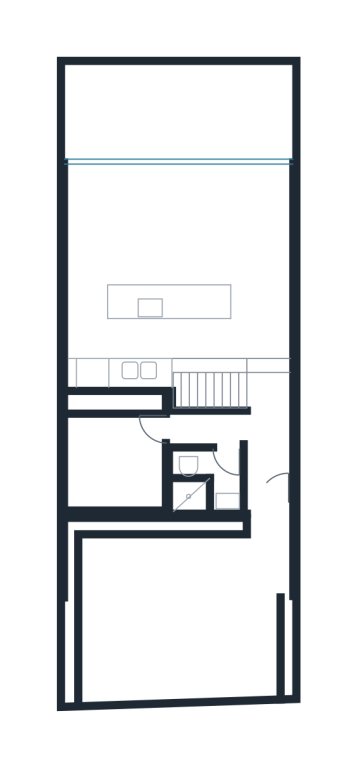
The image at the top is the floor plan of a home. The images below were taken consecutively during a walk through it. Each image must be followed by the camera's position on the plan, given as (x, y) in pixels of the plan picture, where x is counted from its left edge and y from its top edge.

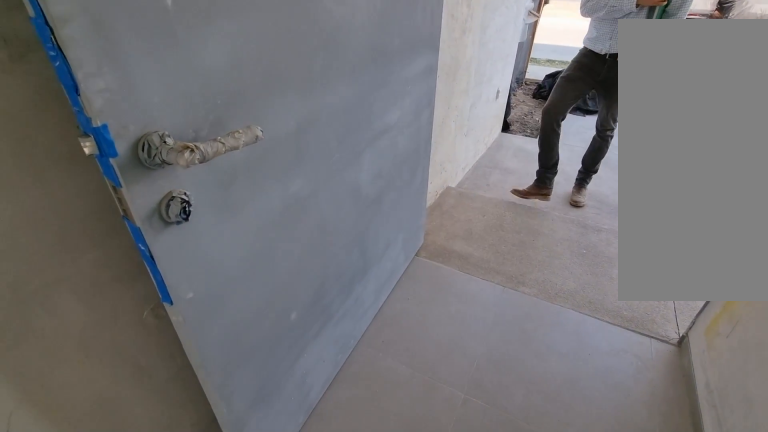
(276, 481)
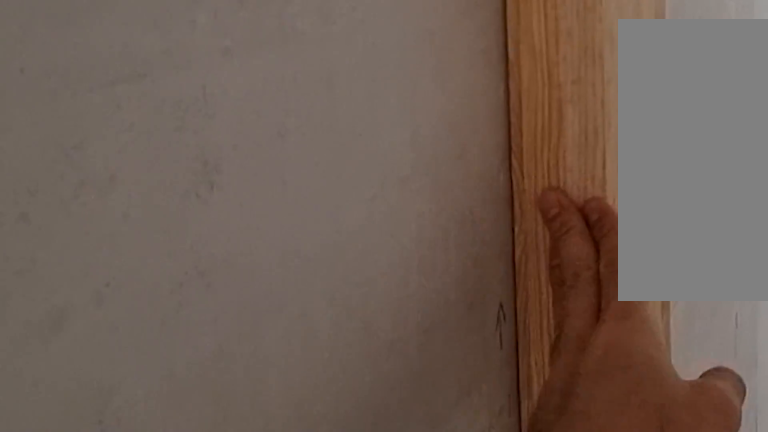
(178, 426)
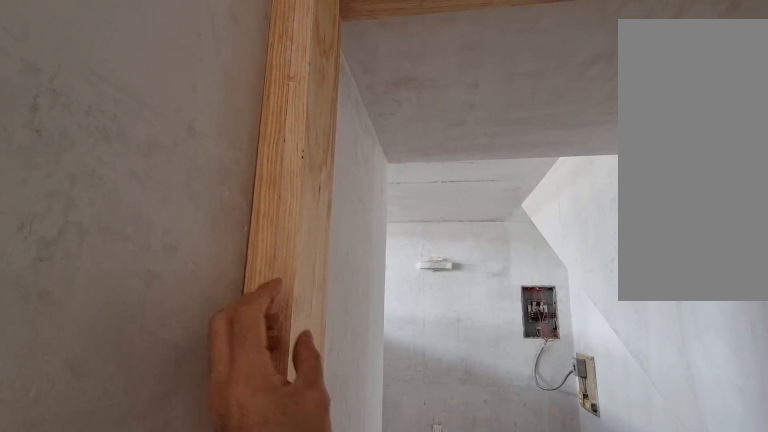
(178, 426)
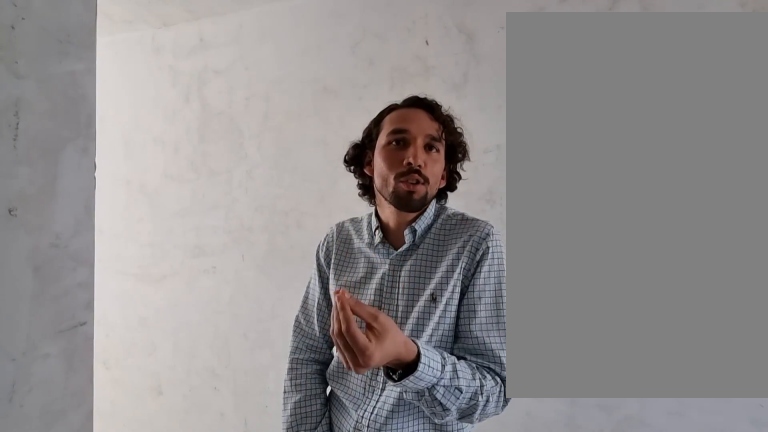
(178, 426)
